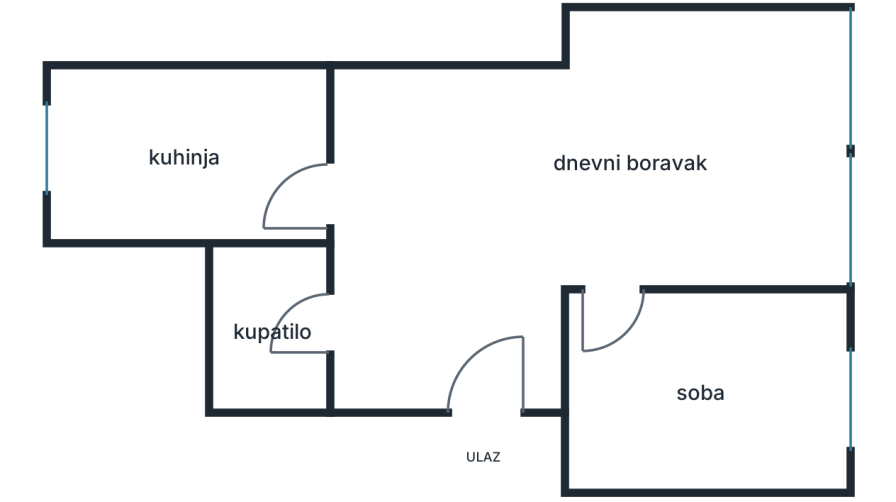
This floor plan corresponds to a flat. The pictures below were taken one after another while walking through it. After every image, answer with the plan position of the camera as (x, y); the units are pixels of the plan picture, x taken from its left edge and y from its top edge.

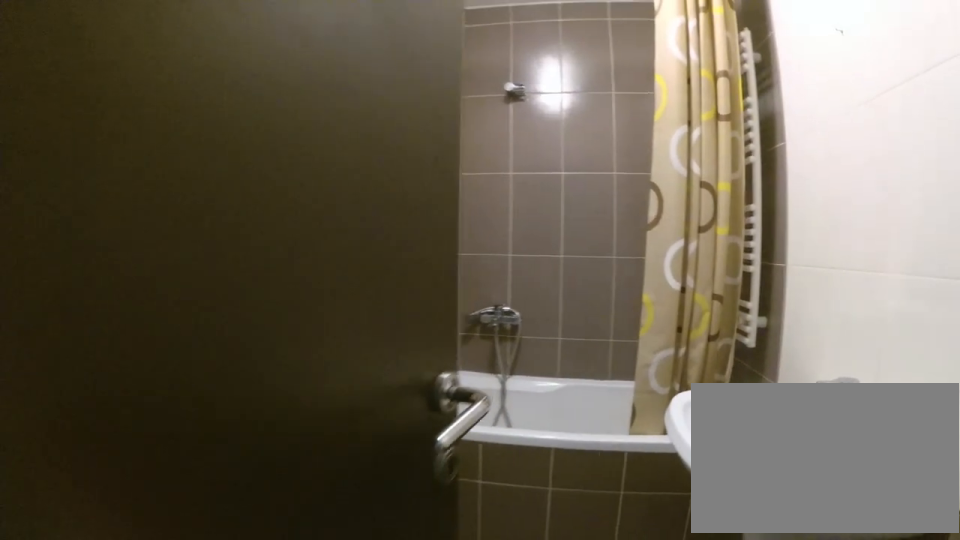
(360, 322)
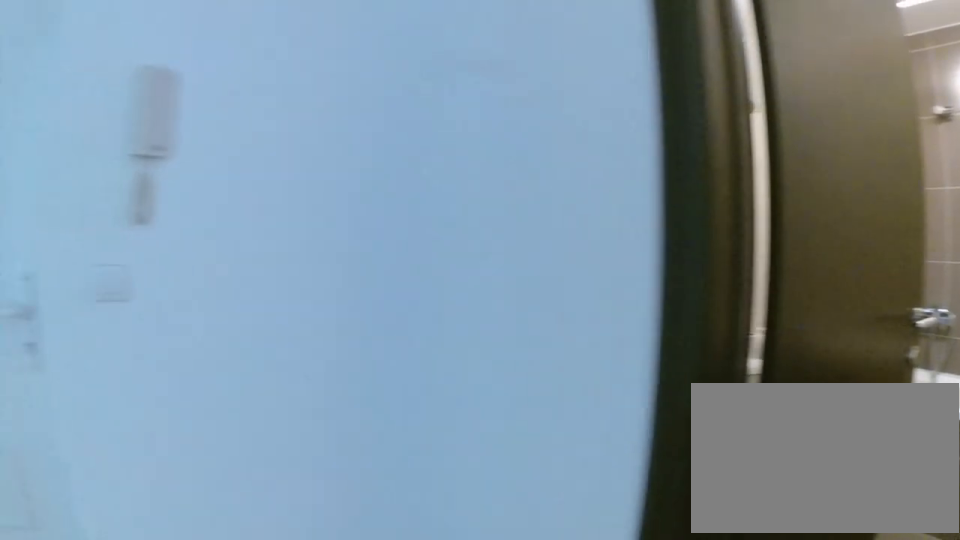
(410, 311)
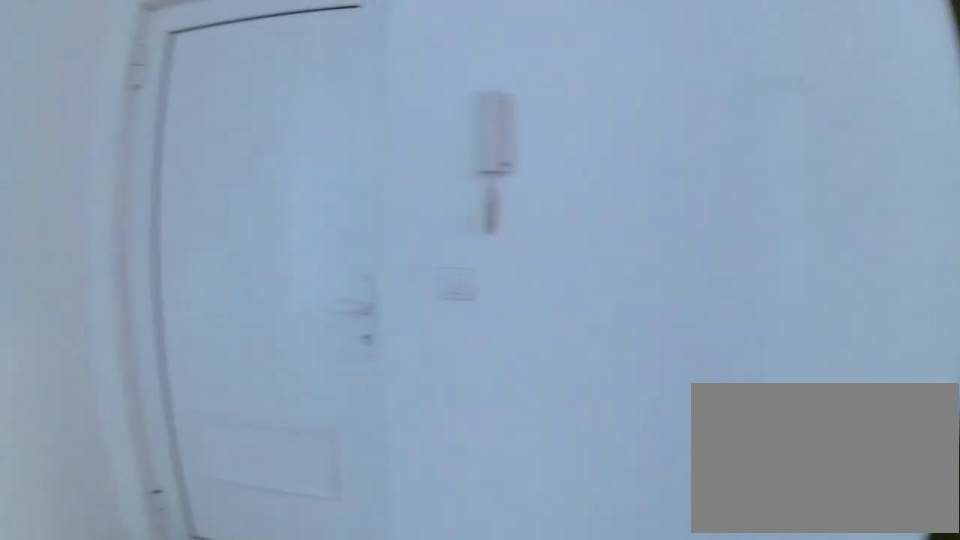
(416, 315)
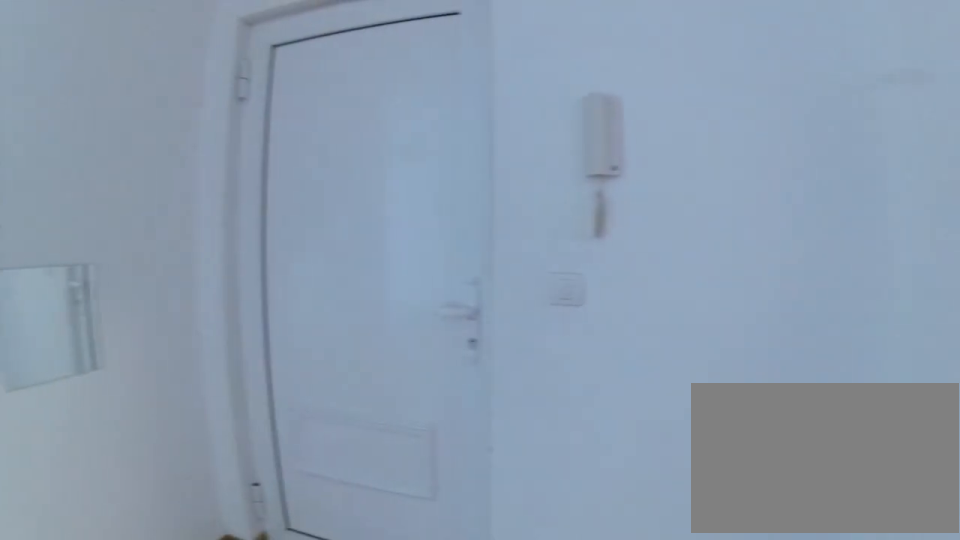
(419, 321)
